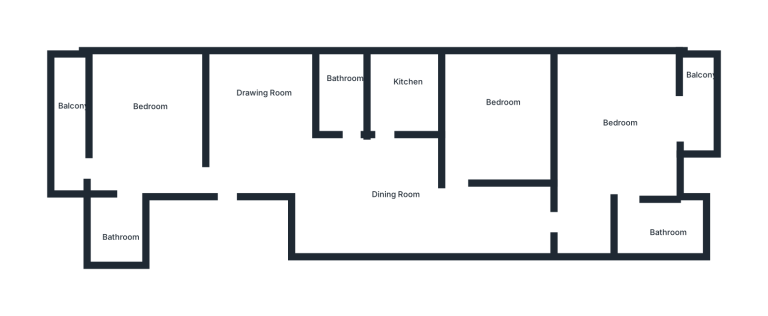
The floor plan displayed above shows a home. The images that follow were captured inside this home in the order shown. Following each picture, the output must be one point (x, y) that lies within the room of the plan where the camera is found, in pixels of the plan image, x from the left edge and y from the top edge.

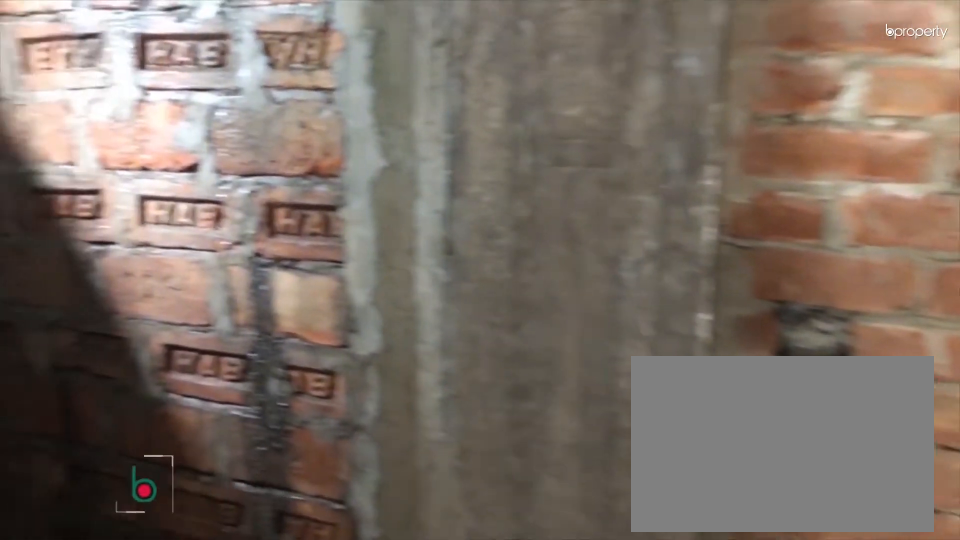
(657, 230)
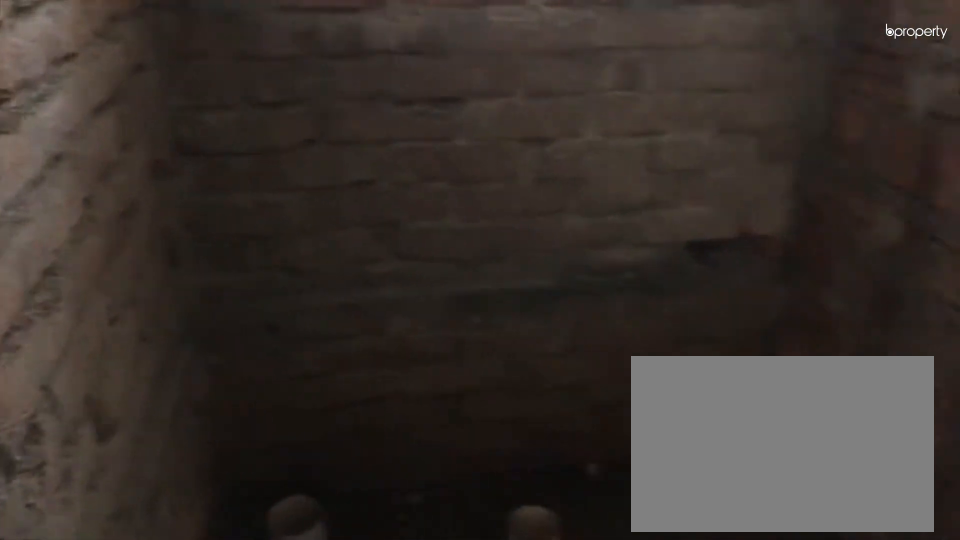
(657, 230)
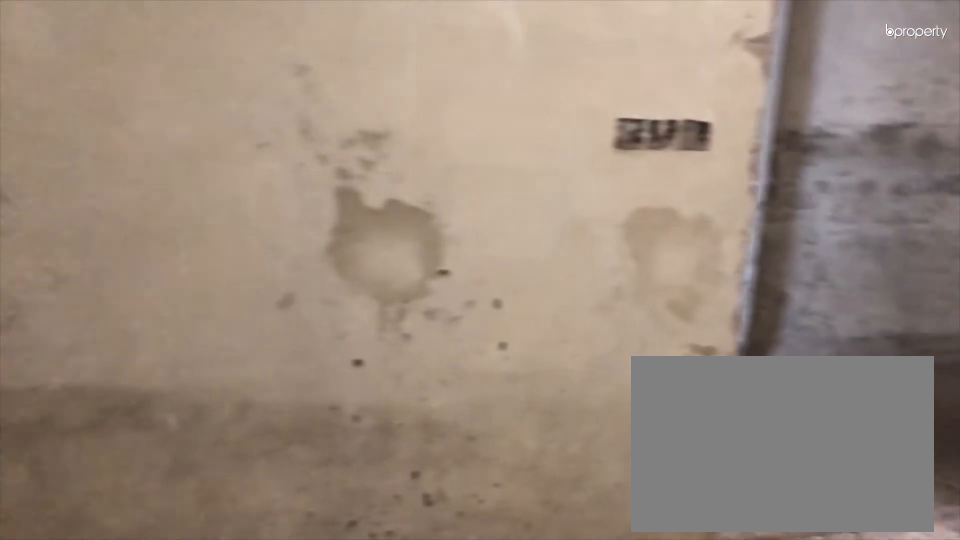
(505, 118)
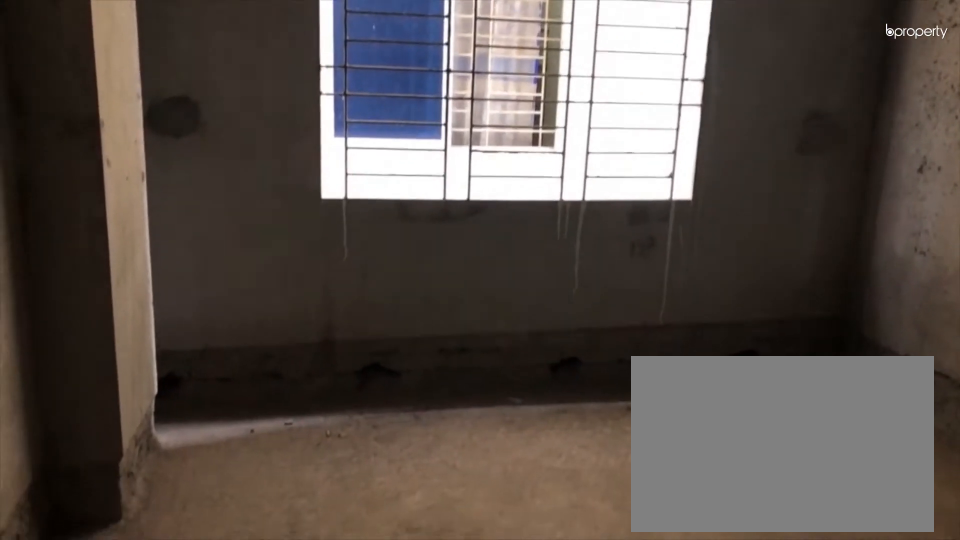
(505, 118)
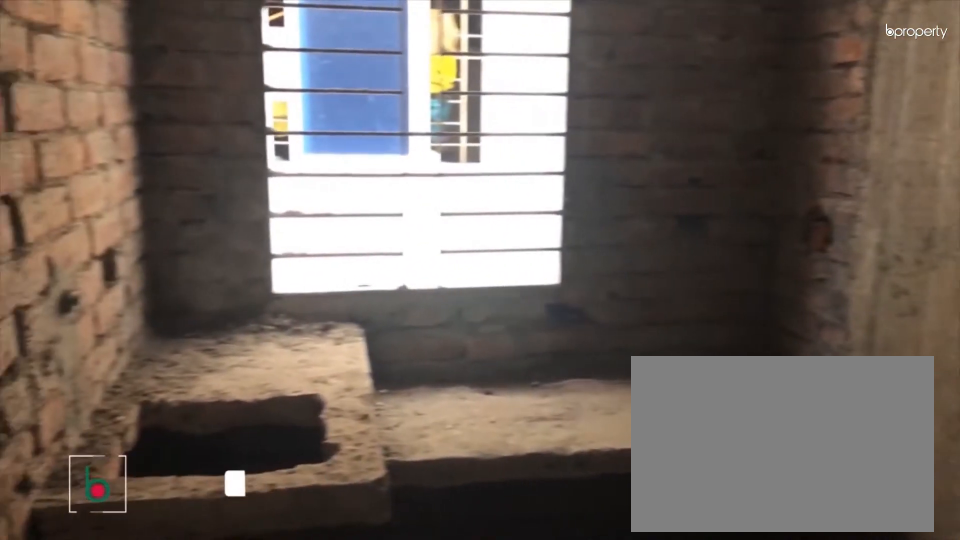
(400, 85)
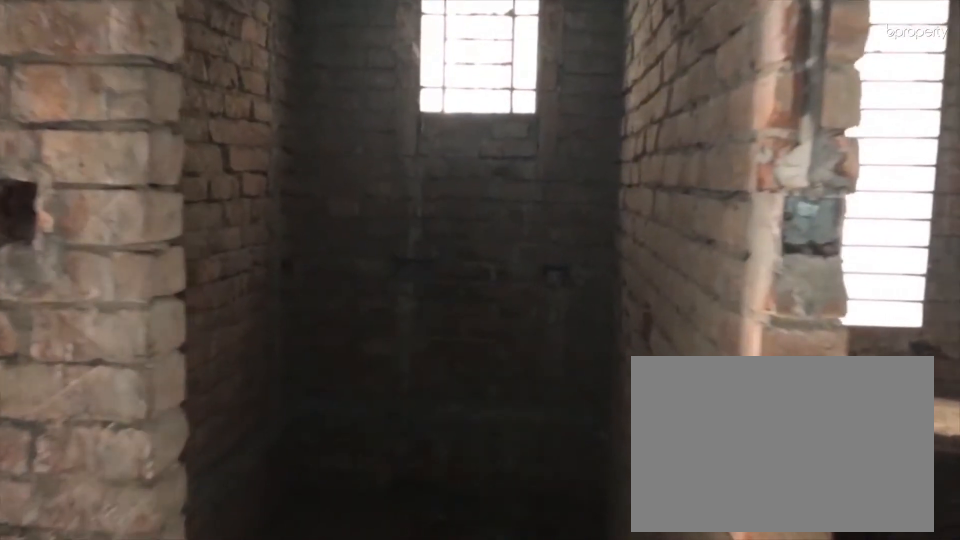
(347, 133)
